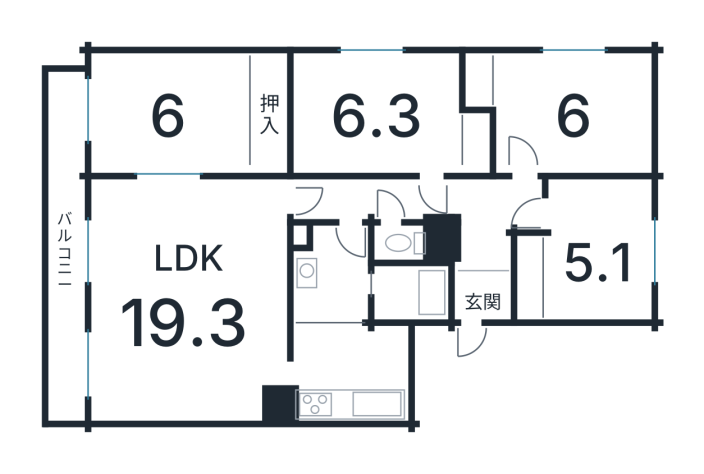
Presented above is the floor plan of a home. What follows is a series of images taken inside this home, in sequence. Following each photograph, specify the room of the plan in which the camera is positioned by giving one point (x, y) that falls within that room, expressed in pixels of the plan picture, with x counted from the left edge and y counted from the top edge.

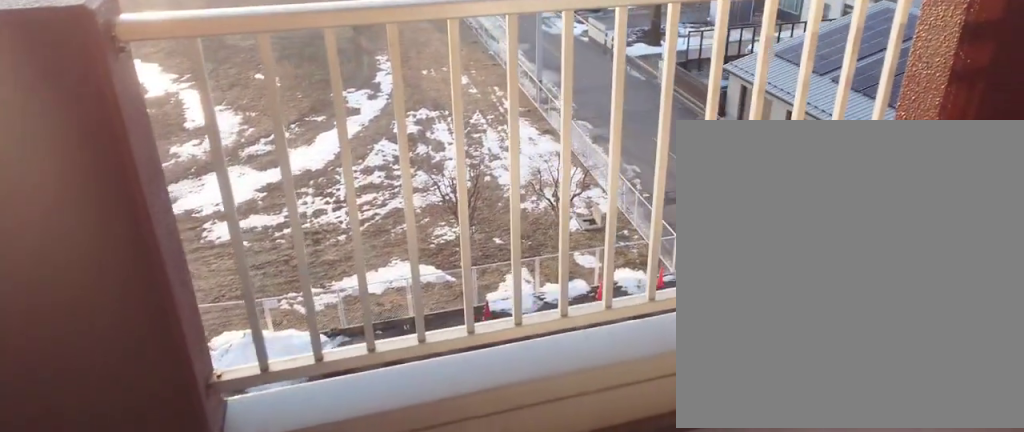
(64, 229)
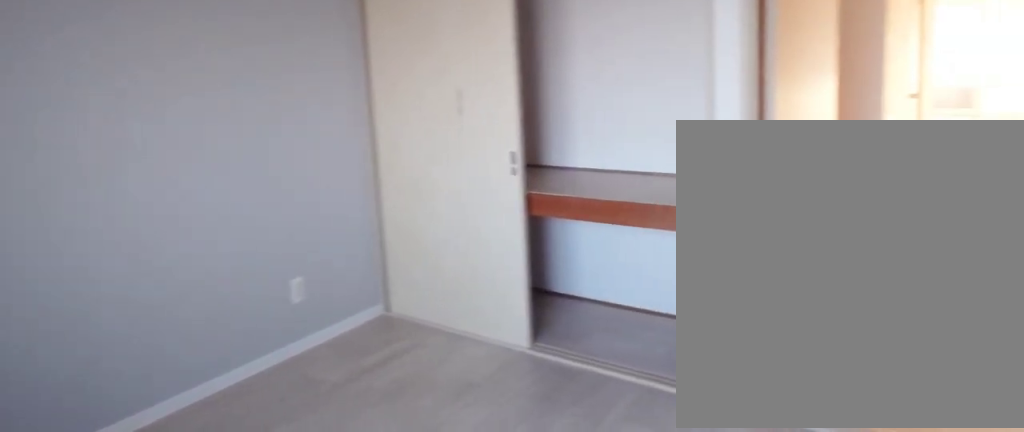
(590, 261)
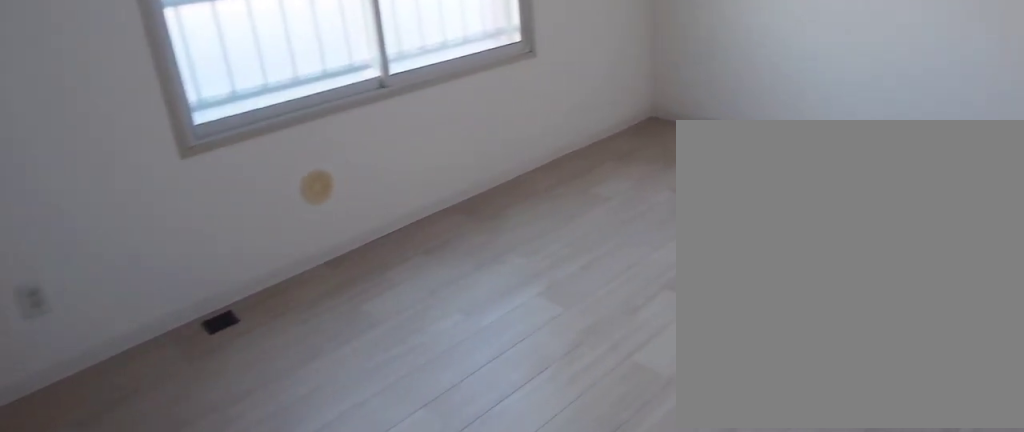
(565, 121)
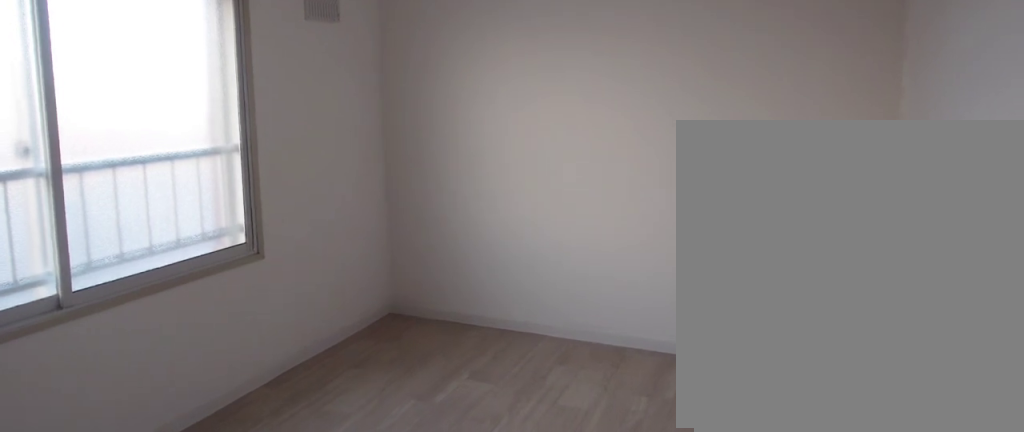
(565, 121)
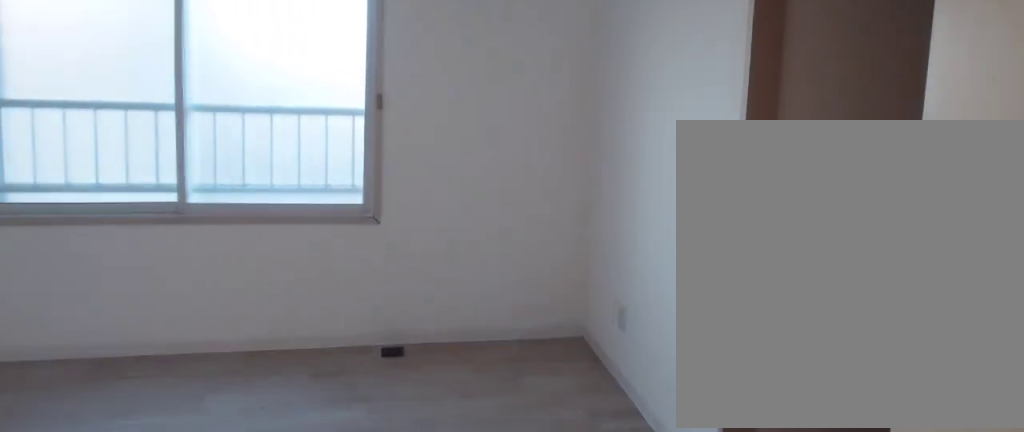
(364, 121)
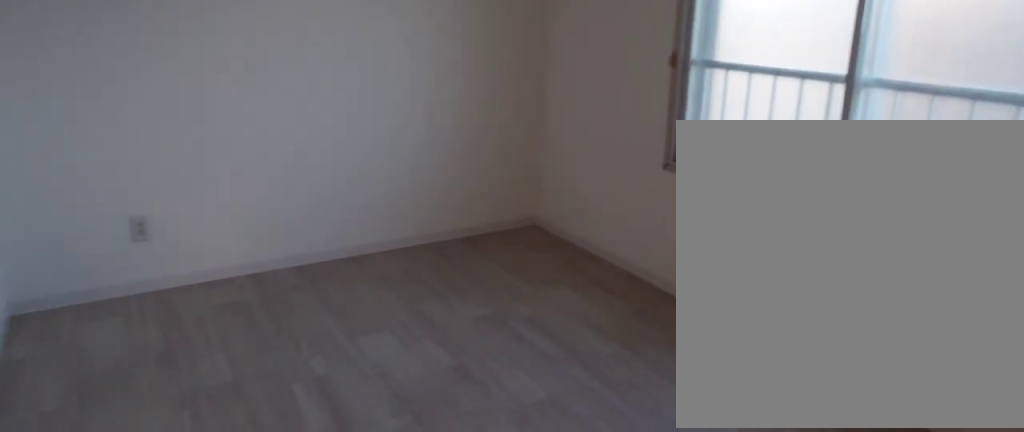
(364, 121)
